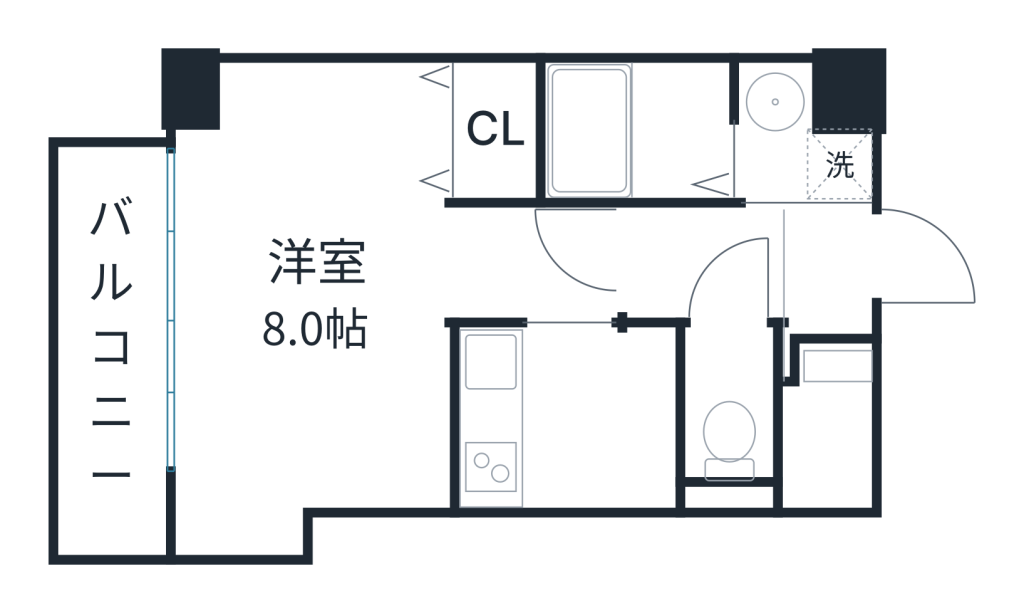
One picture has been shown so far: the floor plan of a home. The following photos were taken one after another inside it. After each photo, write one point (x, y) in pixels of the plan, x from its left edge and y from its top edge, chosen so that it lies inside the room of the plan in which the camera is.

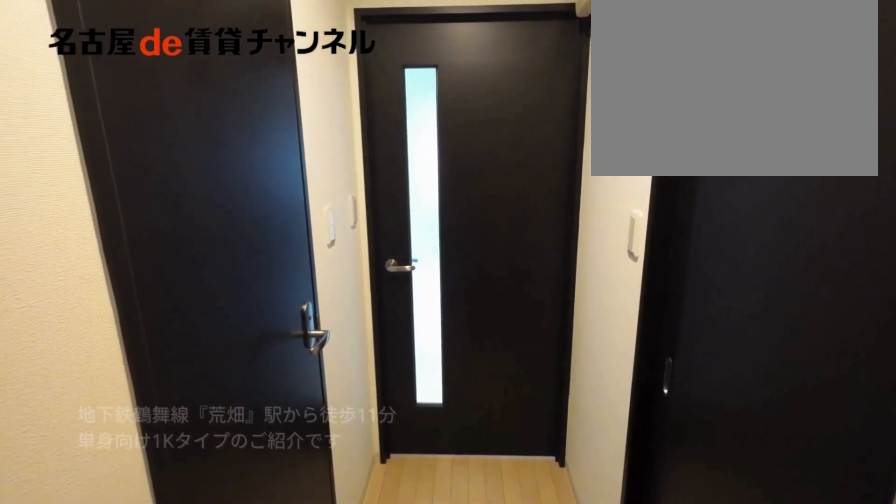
(825, 276)
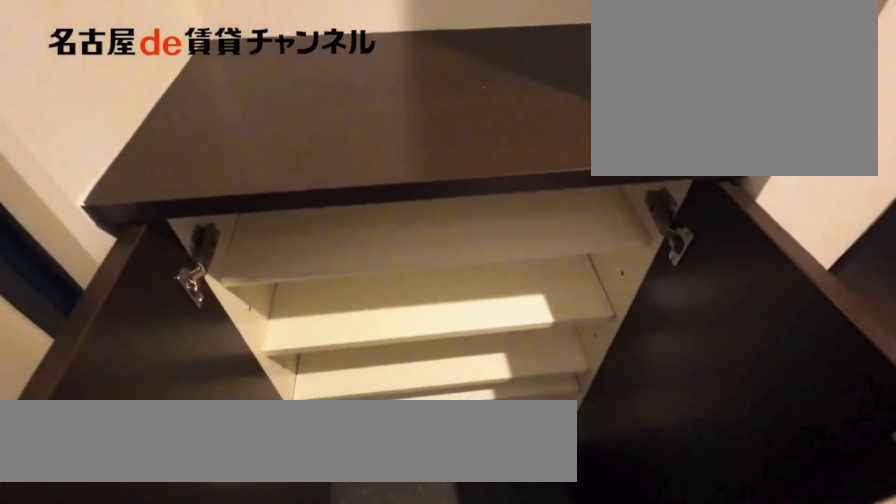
(838, 366)
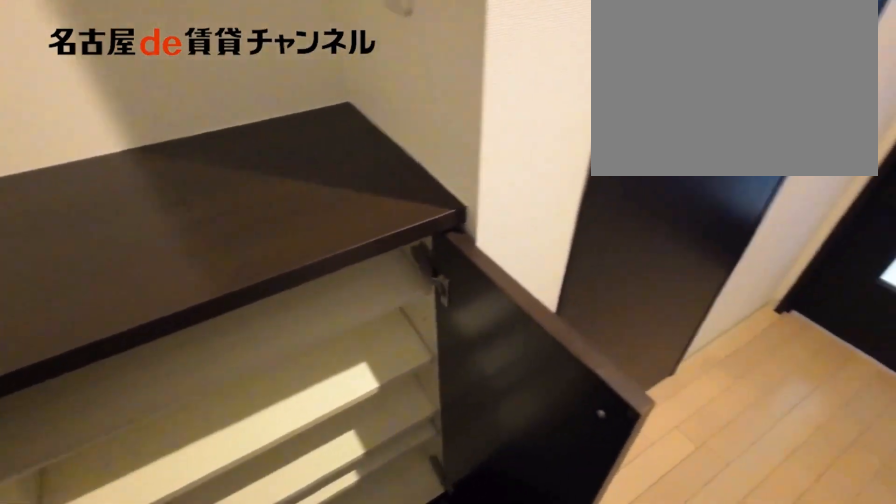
(838, 366)
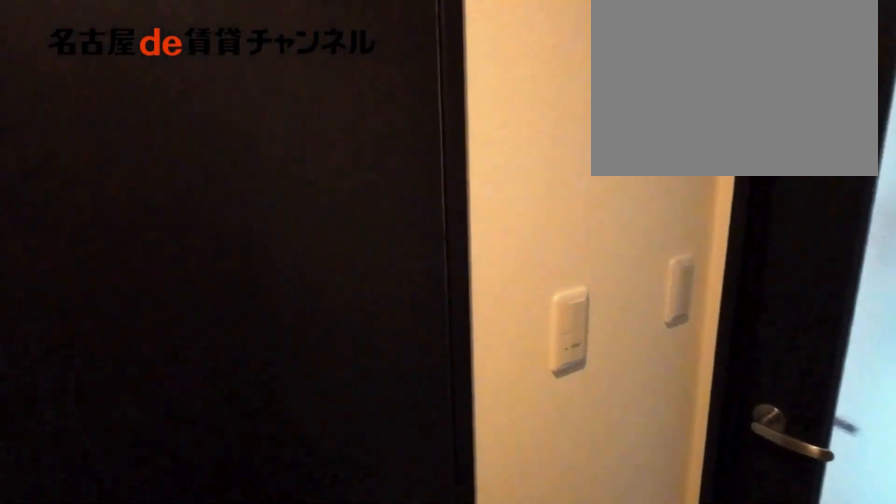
(705, 264)
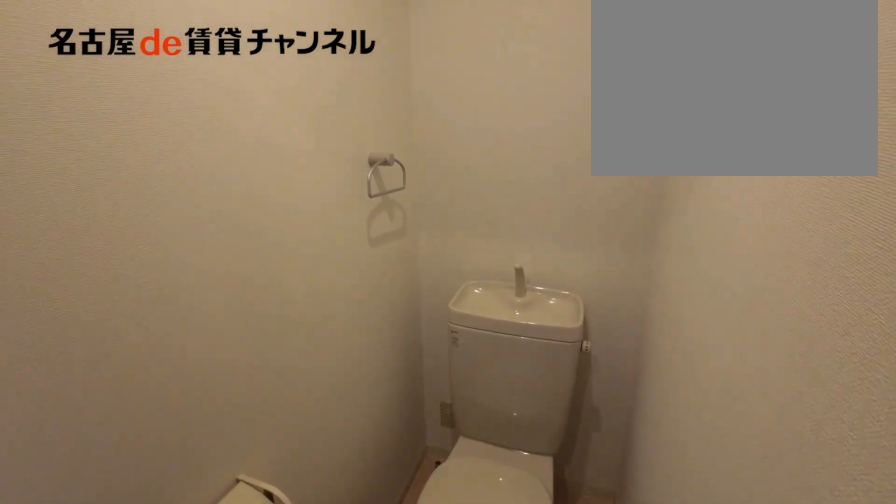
(729, 406)
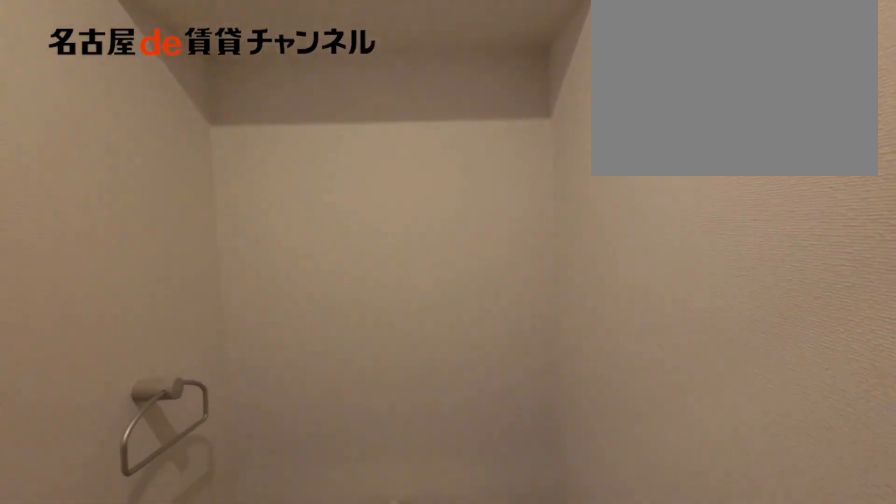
(729, 406)
